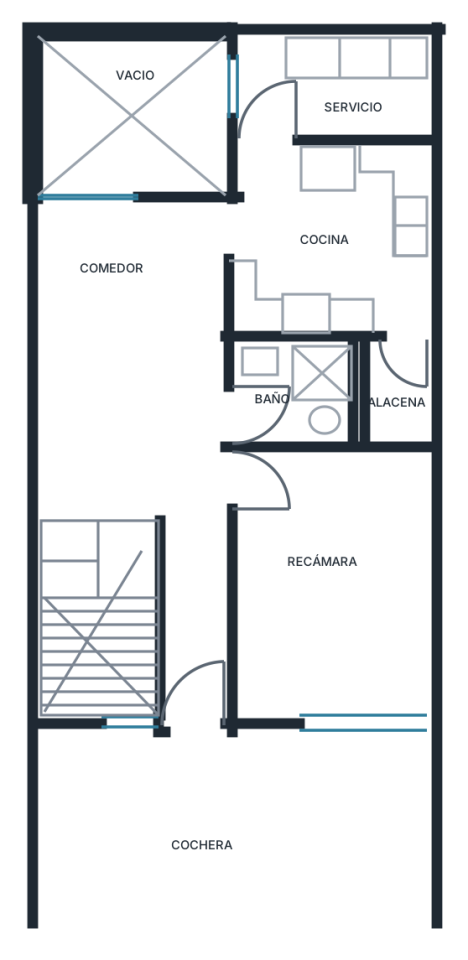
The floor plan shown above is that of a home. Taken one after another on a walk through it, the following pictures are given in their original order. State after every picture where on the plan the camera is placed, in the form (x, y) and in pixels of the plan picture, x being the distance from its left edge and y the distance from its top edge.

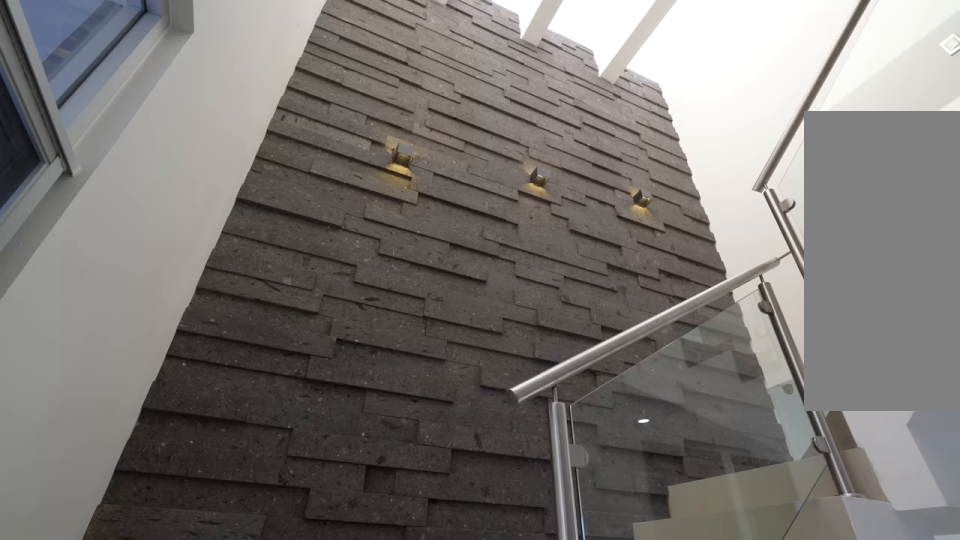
(190, 705)
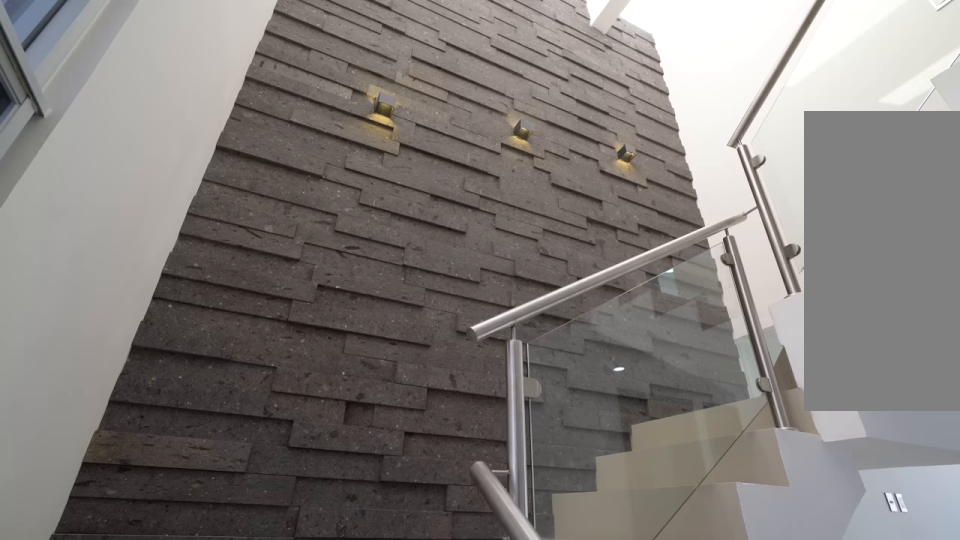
(190, 704)
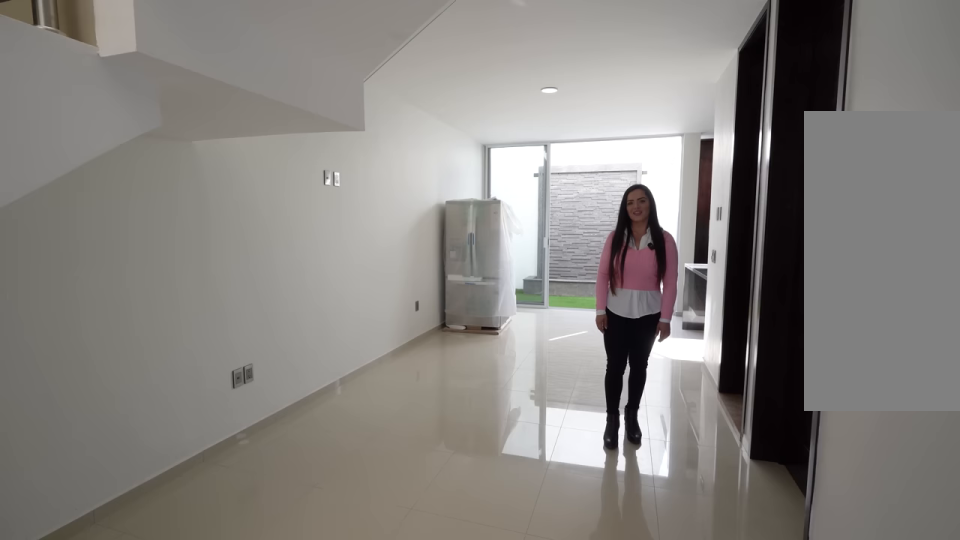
(206, 650)
